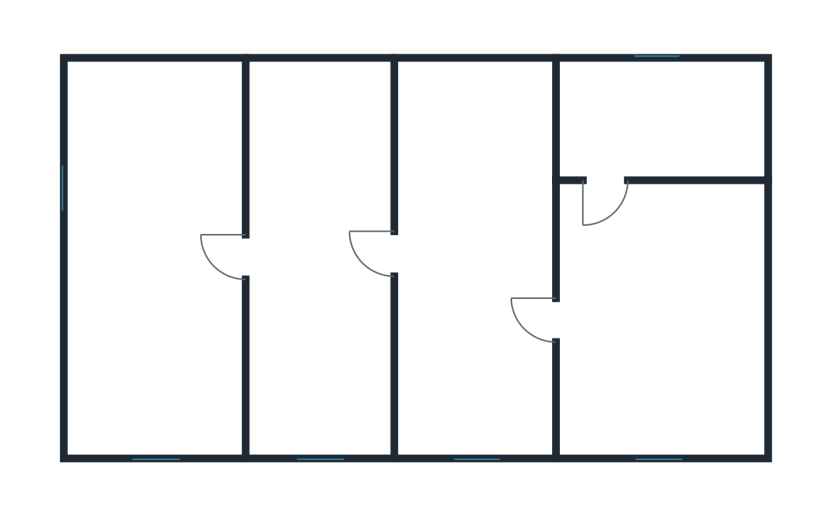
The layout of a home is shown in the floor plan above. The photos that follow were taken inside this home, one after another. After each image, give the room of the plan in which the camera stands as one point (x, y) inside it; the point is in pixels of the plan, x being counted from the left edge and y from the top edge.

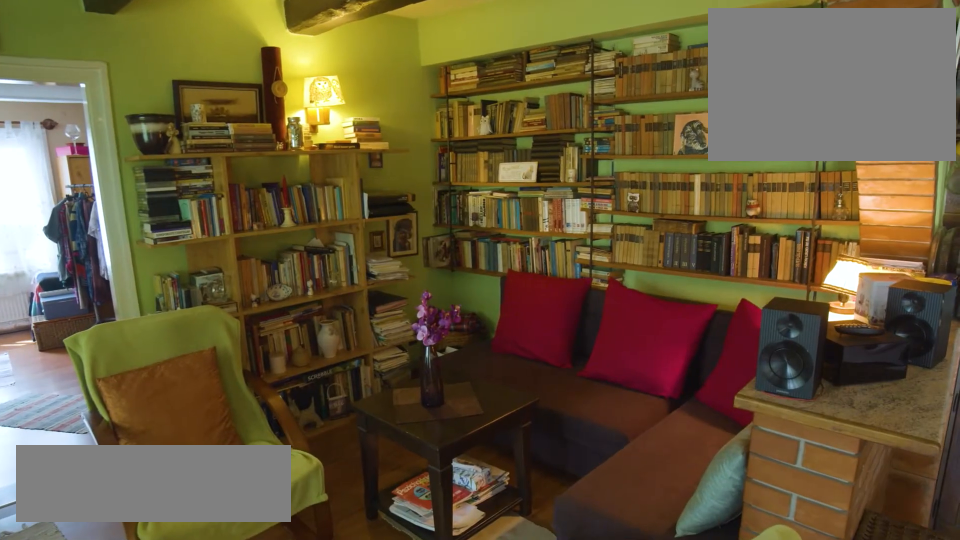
(321, 254)
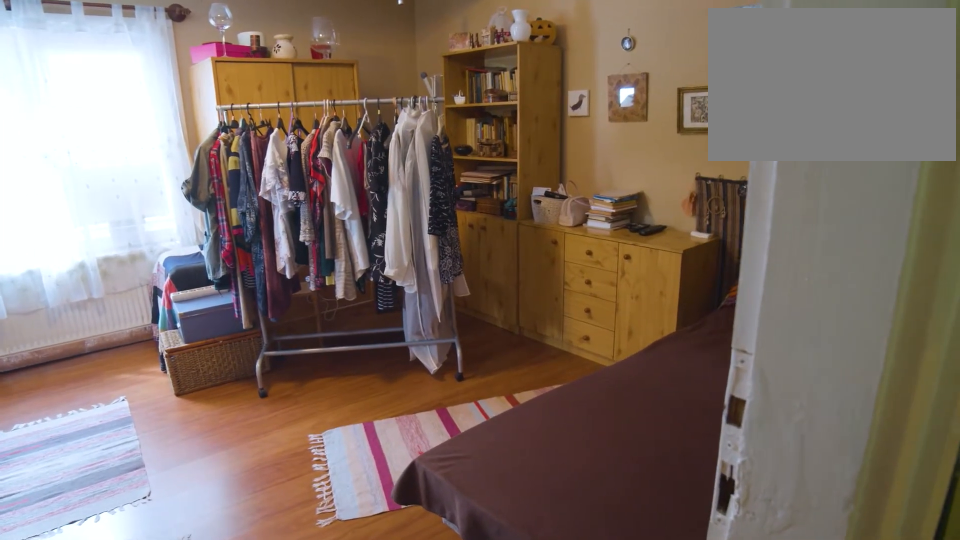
(159, 255)
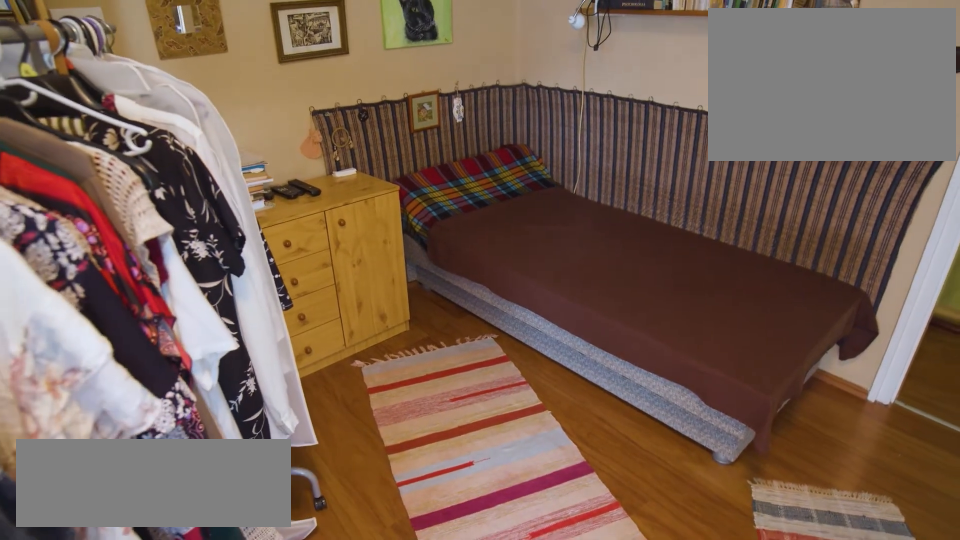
(158, 255)
